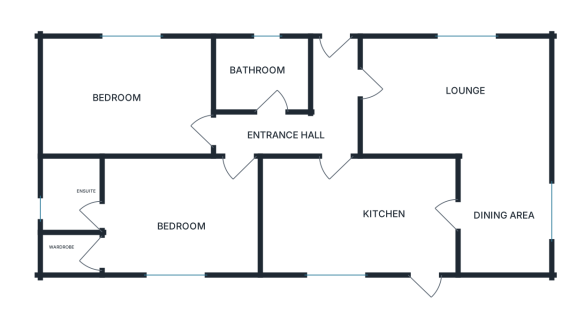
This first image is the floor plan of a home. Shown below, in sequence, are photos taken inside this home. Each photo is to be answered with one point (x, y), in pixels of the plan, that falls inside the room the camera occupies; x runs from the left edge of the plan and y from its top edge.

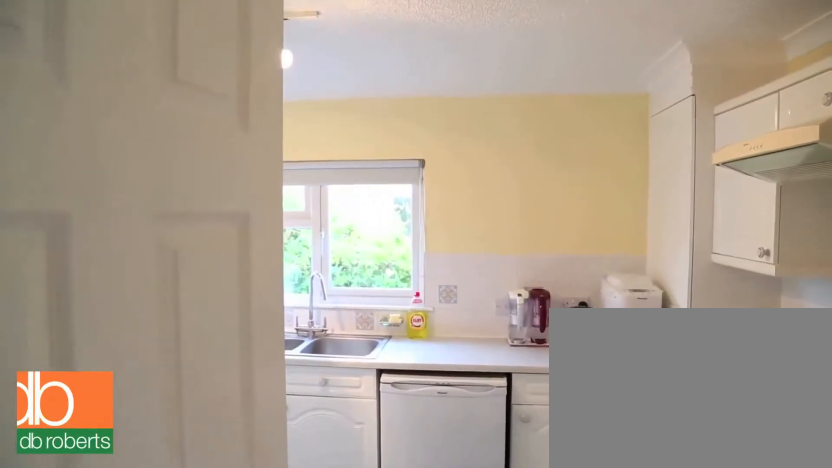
(362, 223)
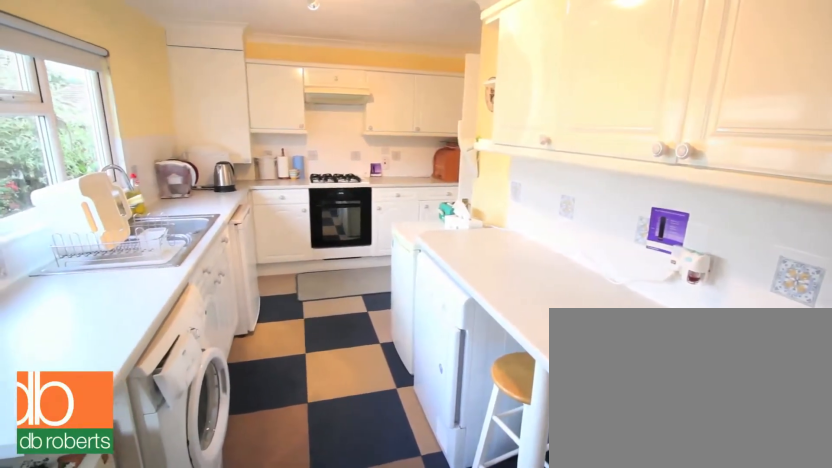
(359, 219)
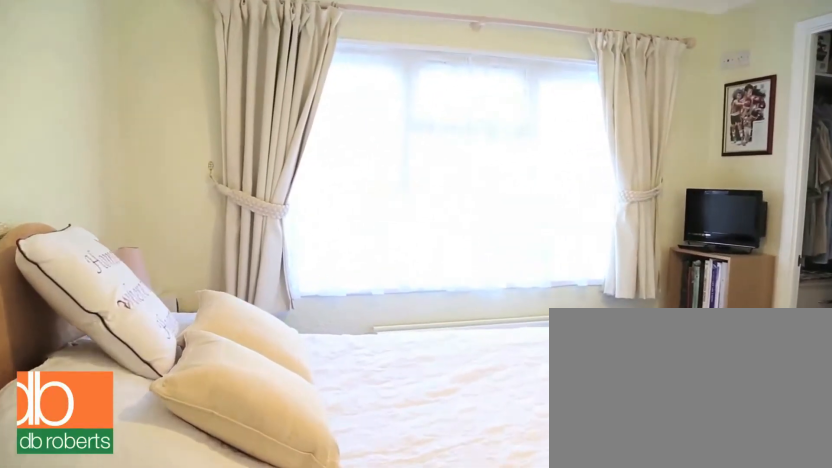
(171, 219)
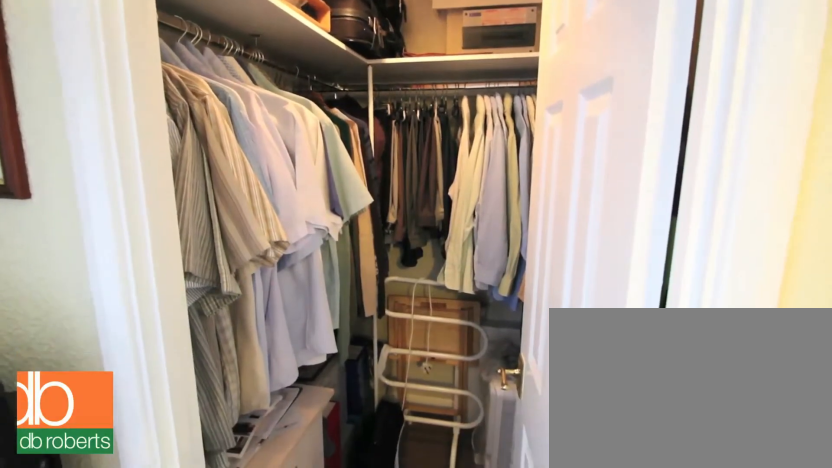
(155, 217)
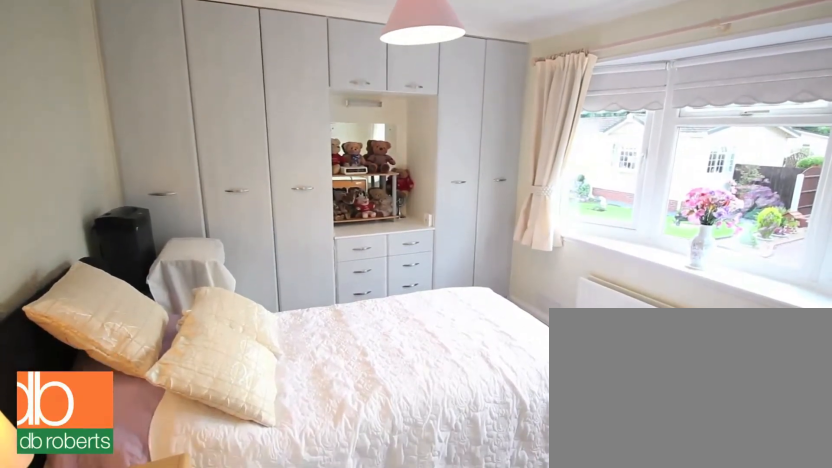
(125, 96)
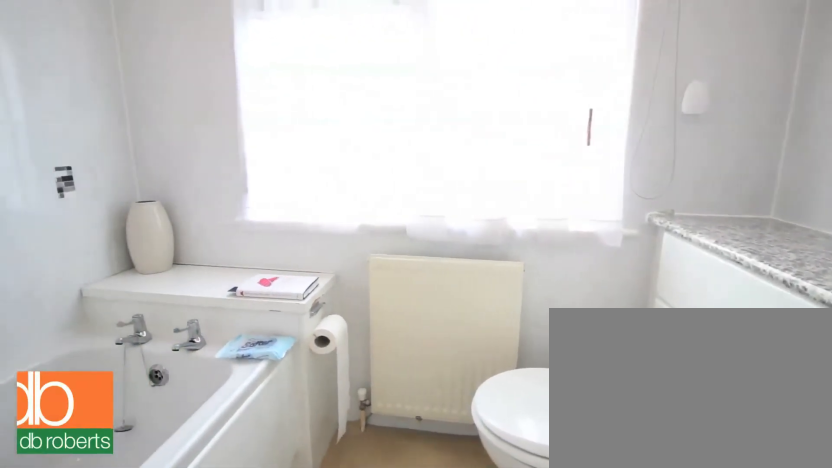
(261, 72)
